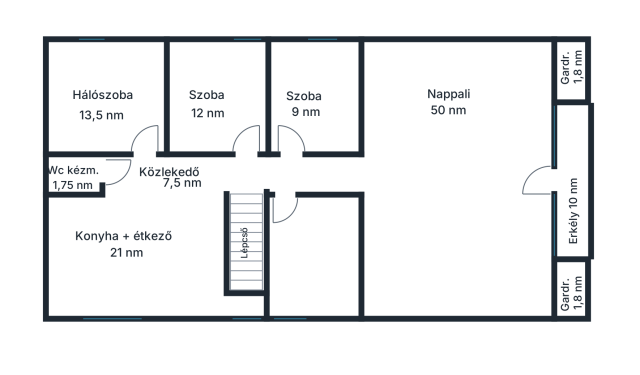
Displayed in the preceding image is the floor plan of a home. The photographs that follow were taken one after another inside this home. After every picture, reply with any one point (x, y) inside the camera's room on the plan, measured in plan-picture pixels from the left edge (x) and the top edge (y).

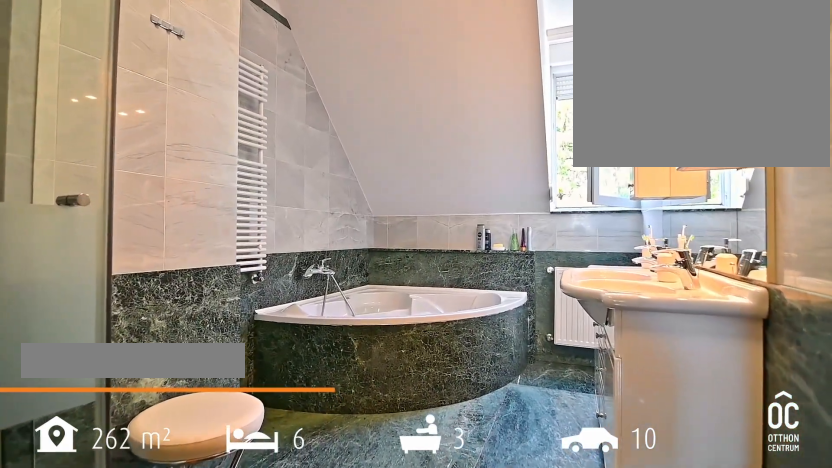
(313, 256)
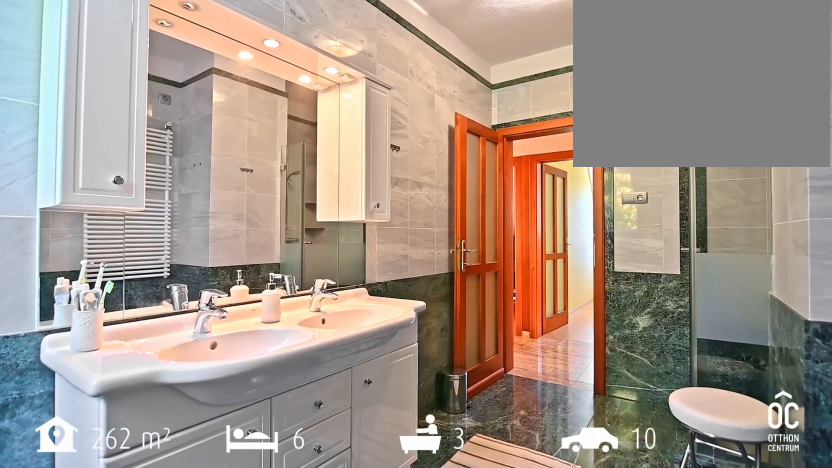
(313, 256)
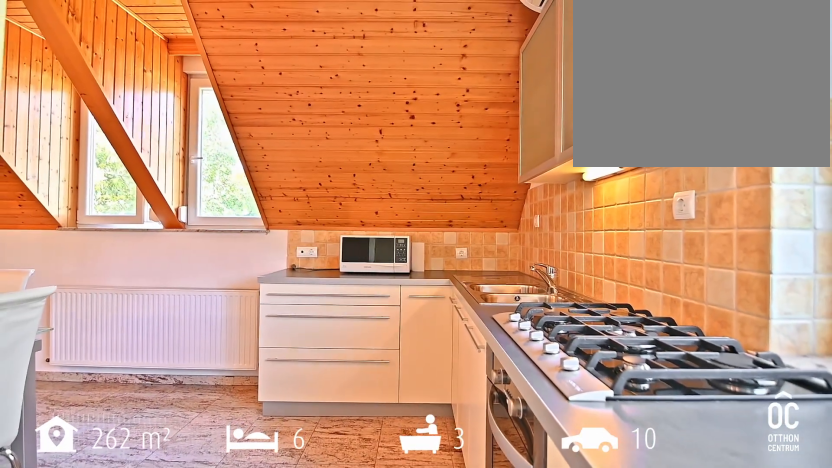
(130, 243)
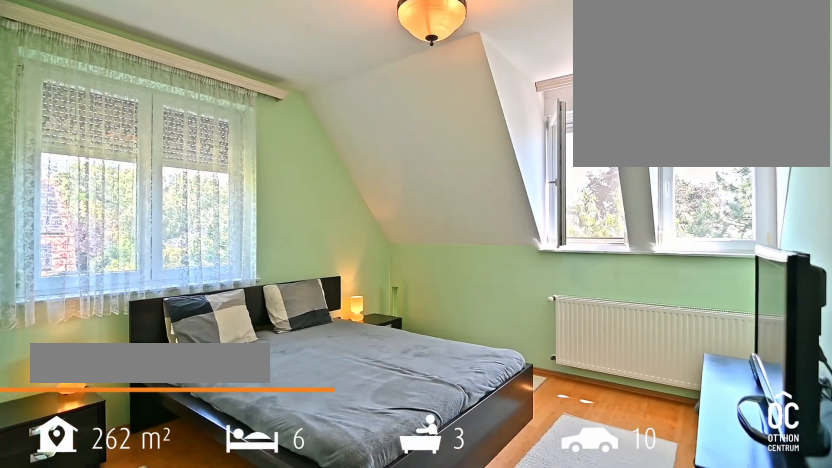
(105, 100)
